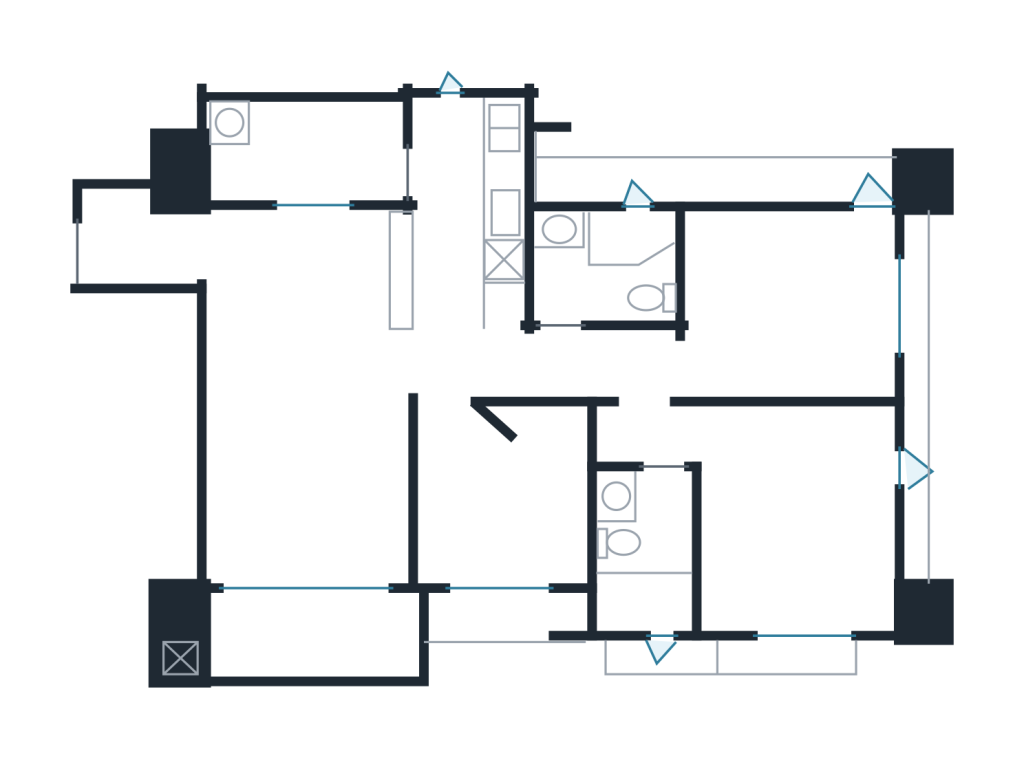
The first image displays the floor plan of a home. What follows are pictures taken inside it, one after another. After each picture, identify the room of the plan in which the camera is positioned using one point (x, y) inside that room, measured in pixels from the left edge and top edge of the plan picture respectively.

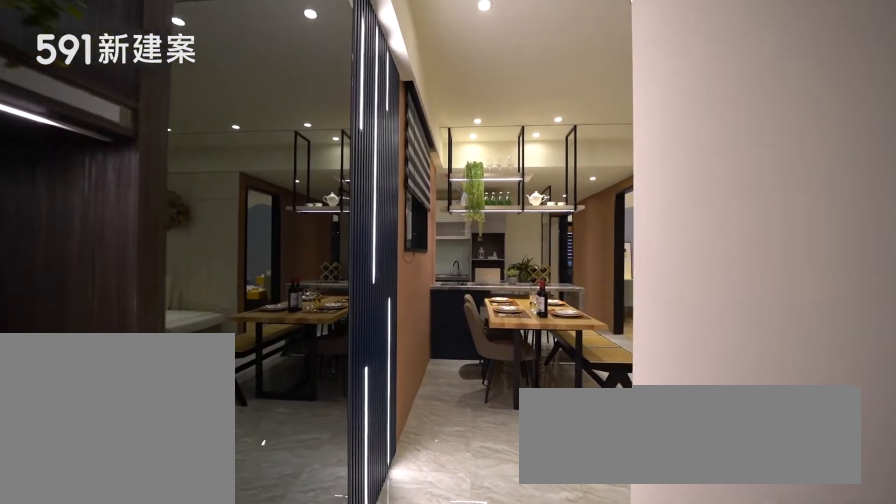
(142, 232)
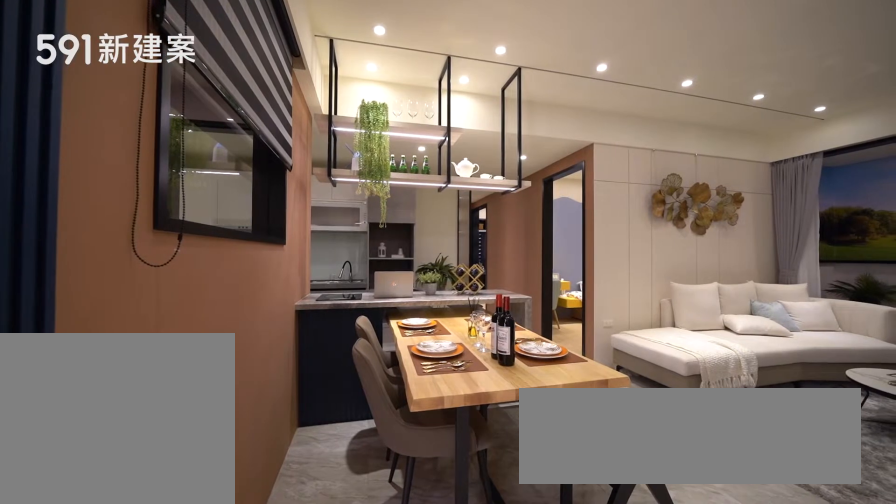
(316, 276)
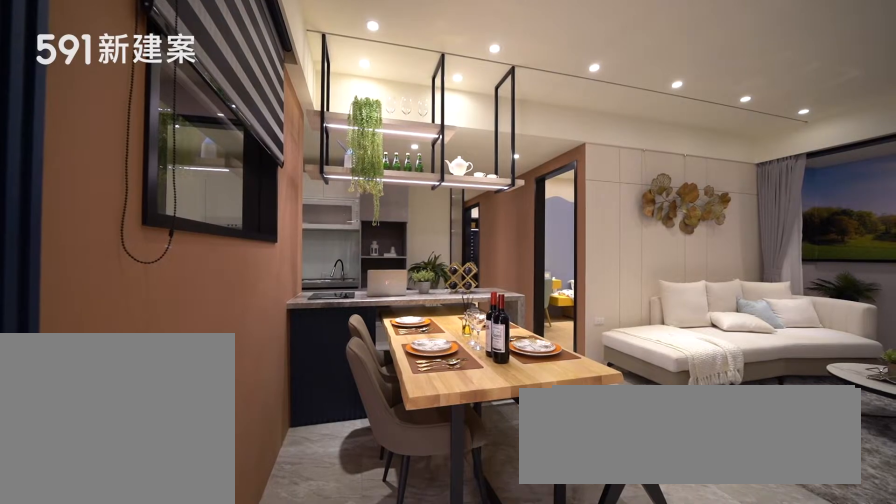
(316, 276)
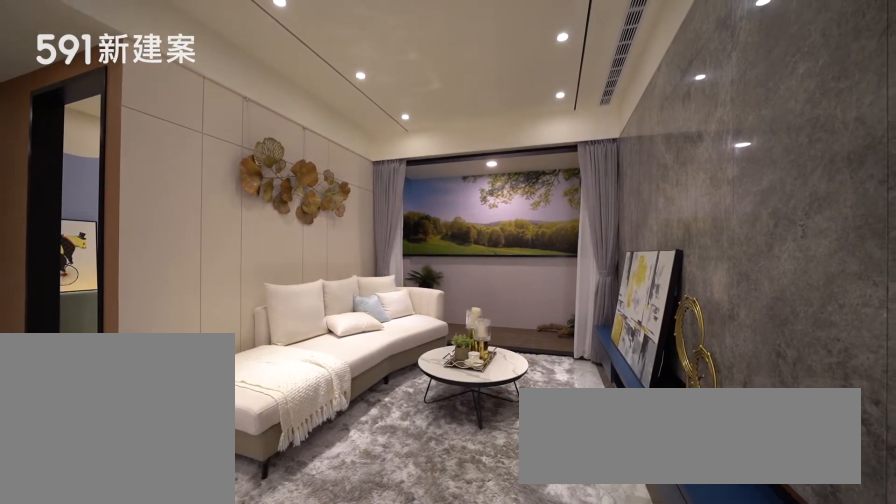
(311, 474)
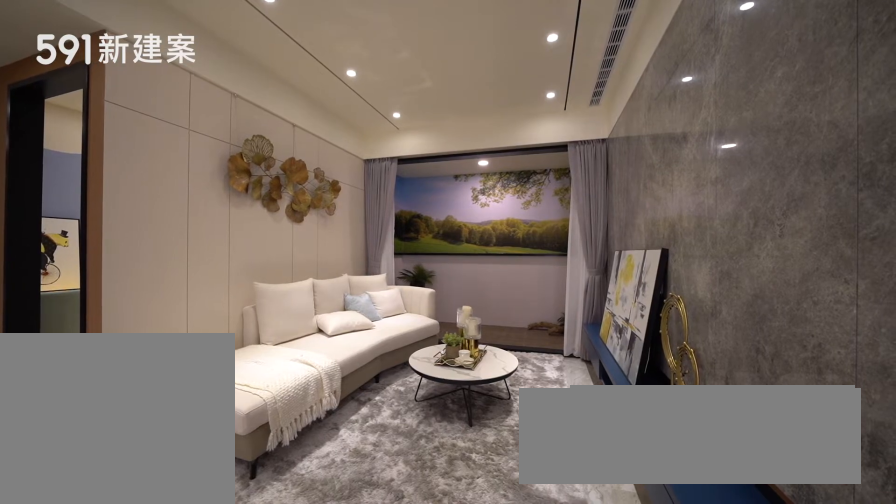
(311, 474)
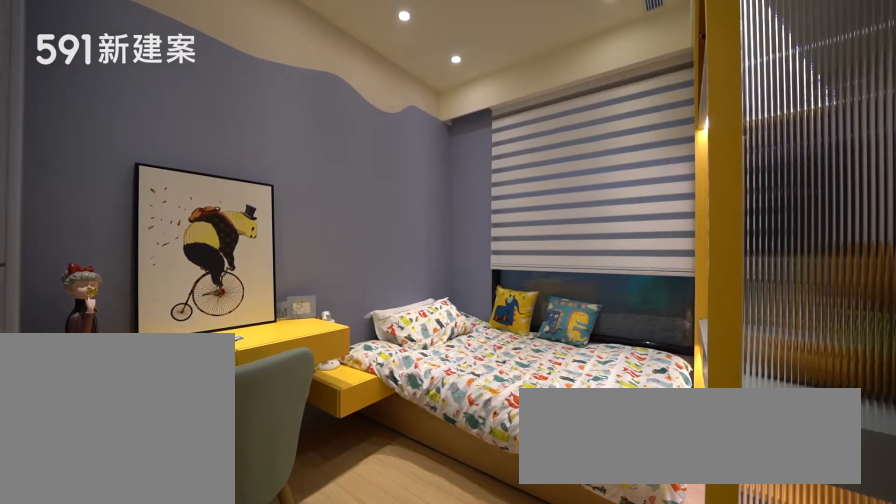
(509, 496)
